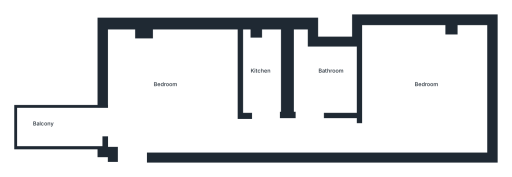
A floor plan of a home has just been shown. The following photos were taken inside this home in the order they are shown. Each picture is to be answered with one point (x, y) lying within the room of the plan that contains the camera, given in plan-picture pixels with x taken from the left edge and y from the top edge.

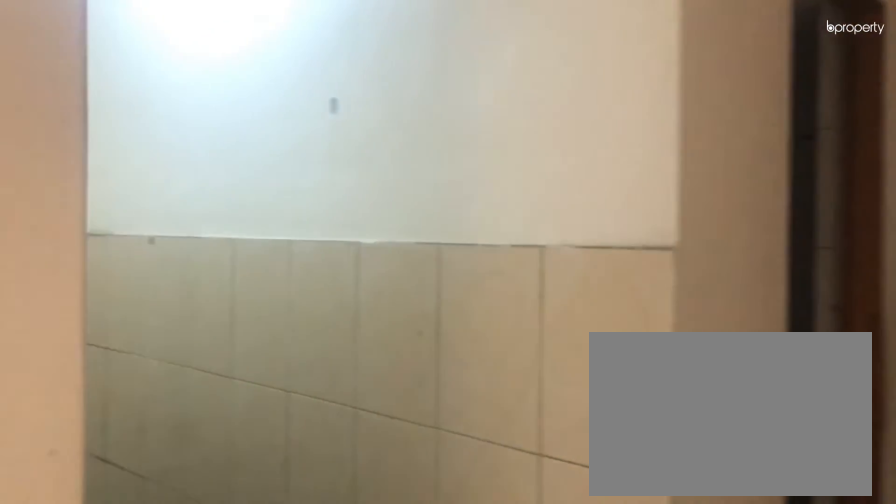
(262, 77)
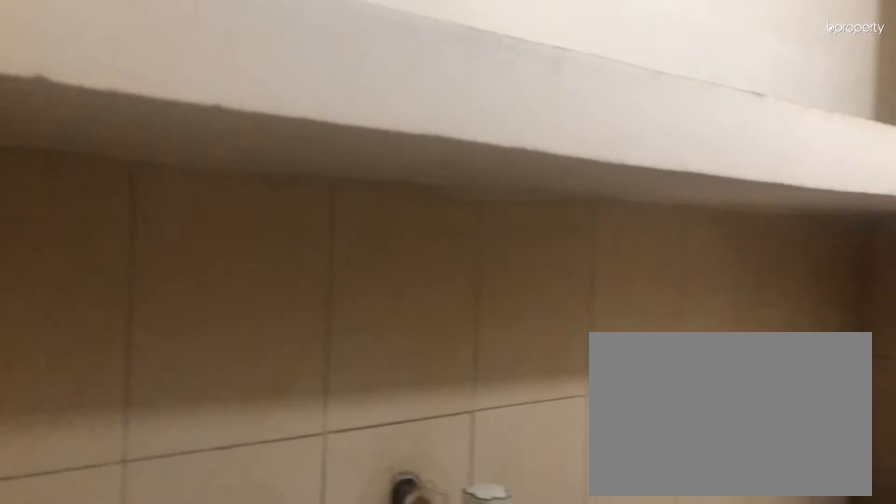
(262, 77)
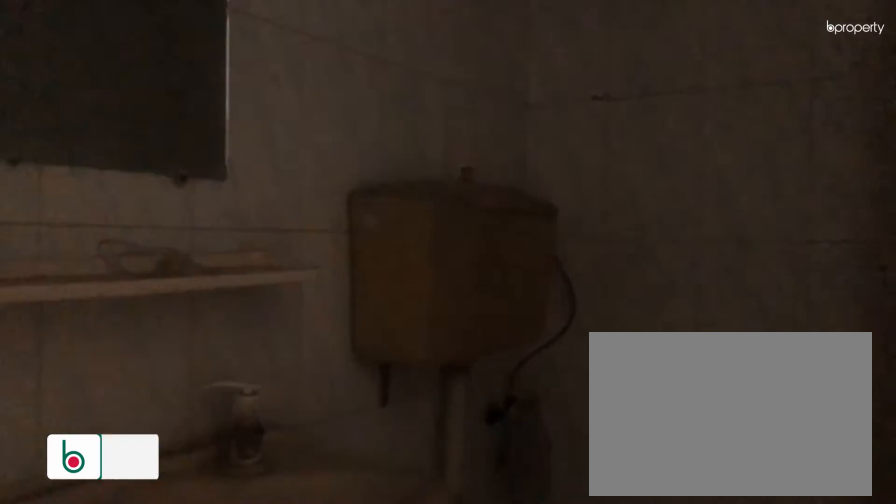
(322, 82)
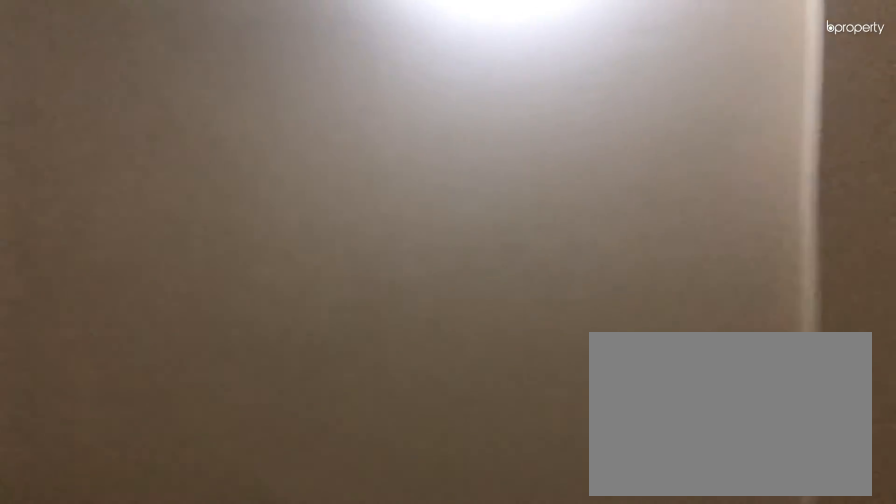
(417, 84)
